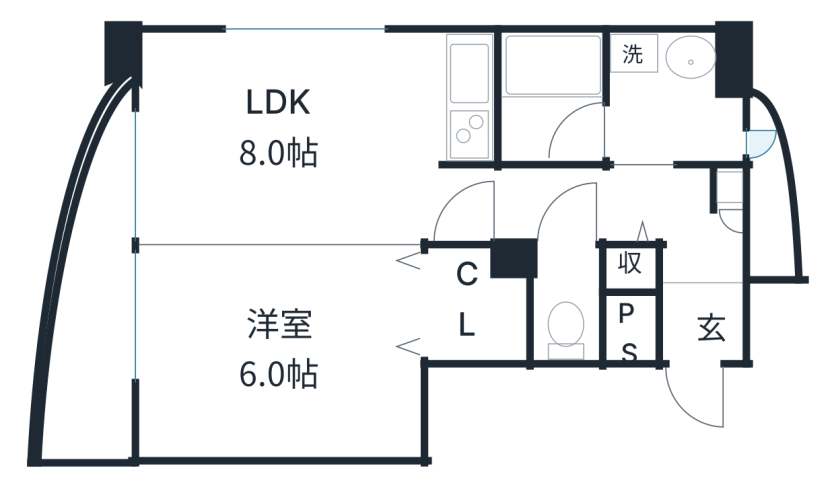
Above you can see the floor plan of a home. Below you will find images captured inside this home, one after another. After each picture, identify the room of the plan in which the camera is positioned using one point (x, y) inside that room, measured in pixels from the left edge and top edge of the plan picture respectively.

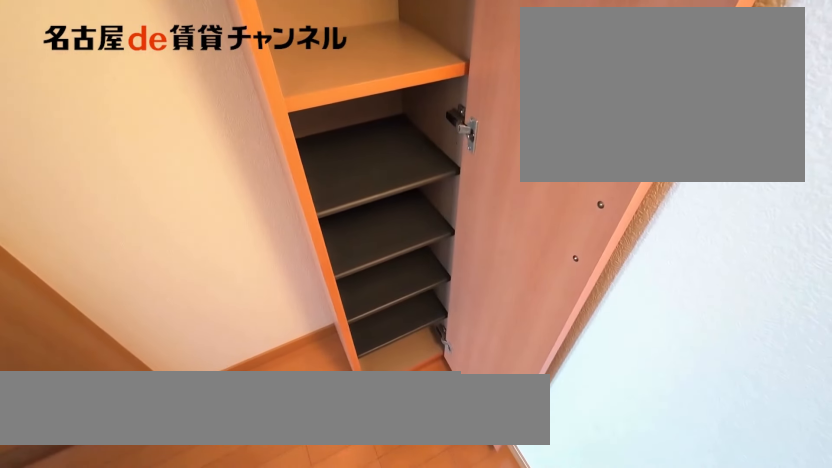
(729, 186)
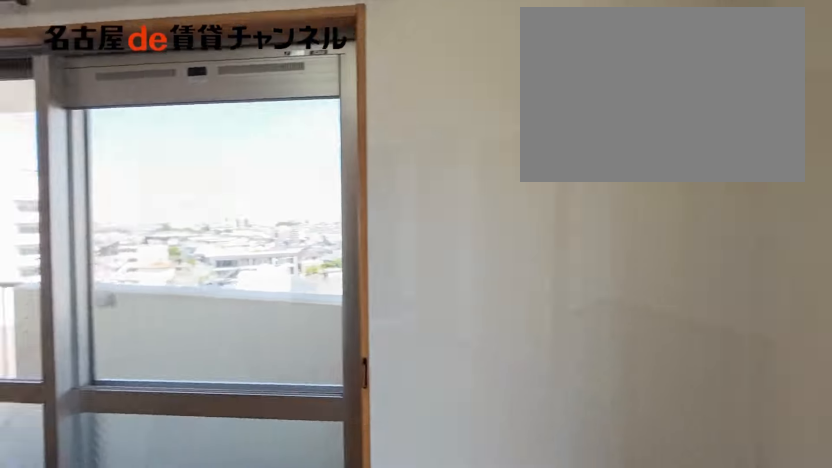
(286, 138)
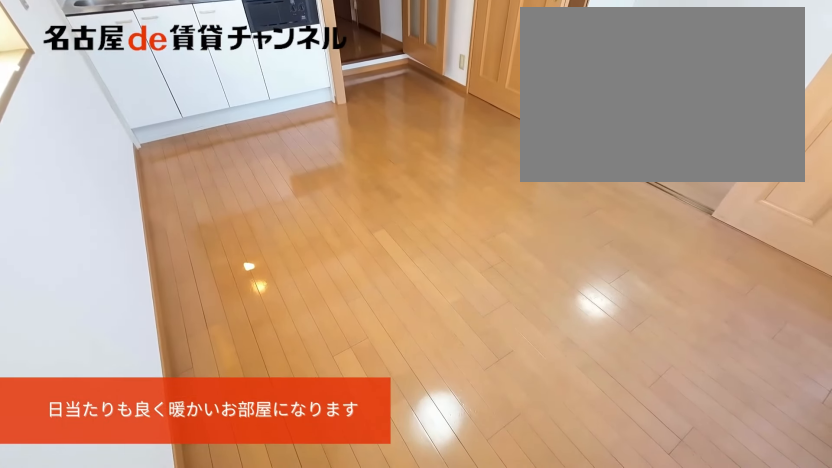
(286, 138)
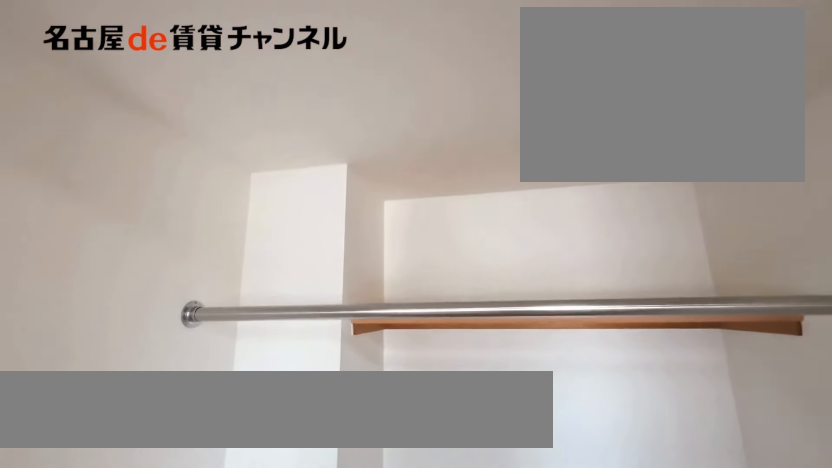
(476, 302)
